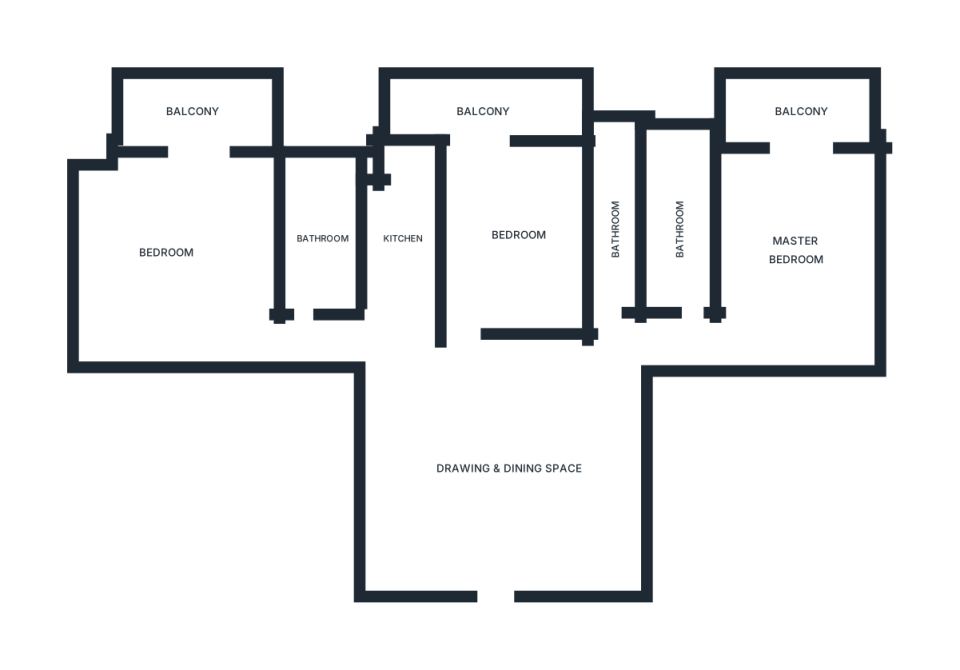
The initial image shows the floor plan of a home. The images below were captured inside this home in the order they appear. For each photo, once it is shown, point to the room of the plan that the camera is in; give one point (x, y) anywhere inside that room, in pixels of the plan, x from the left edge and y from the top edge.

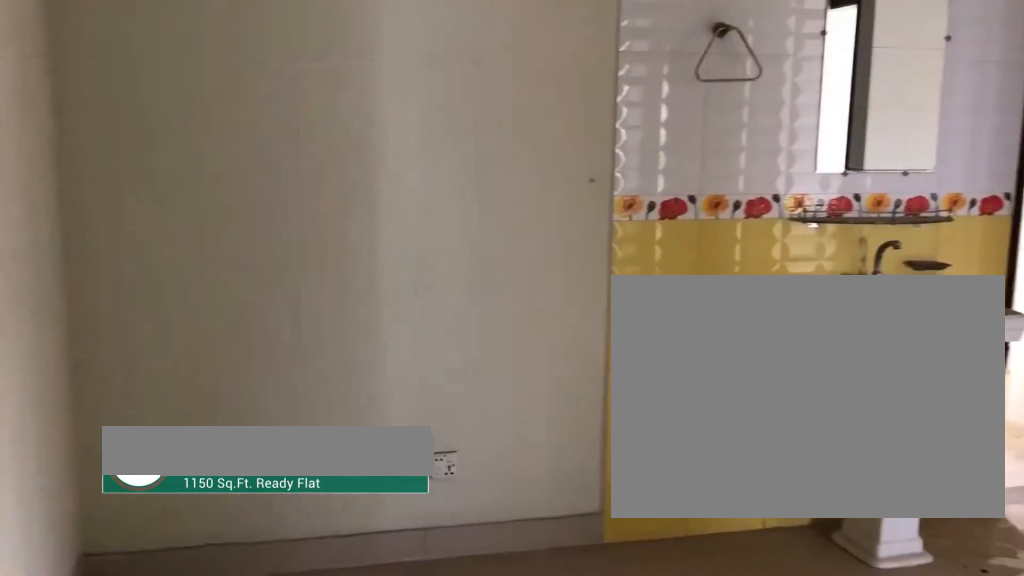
(500, 454)
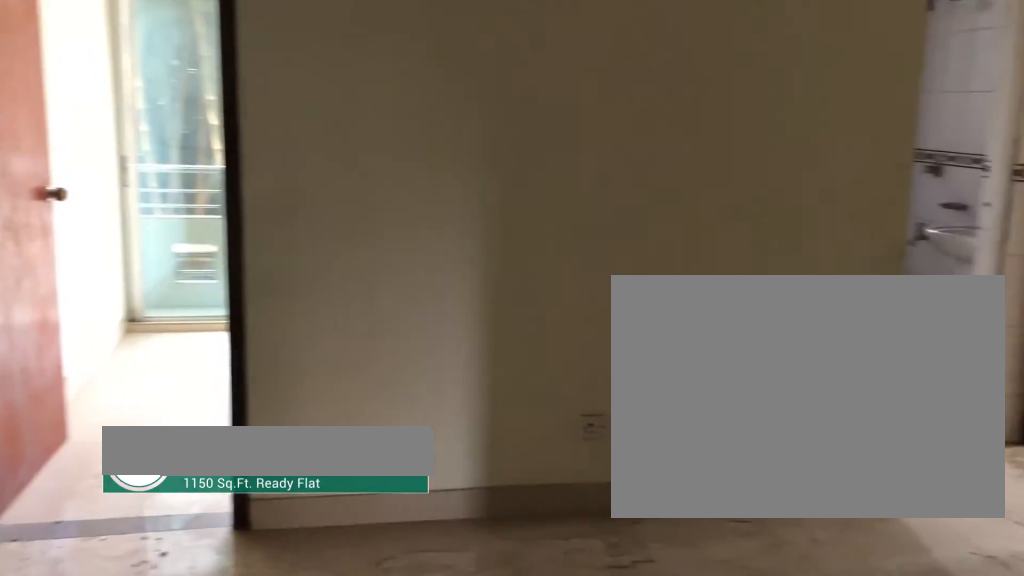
(500, 454)
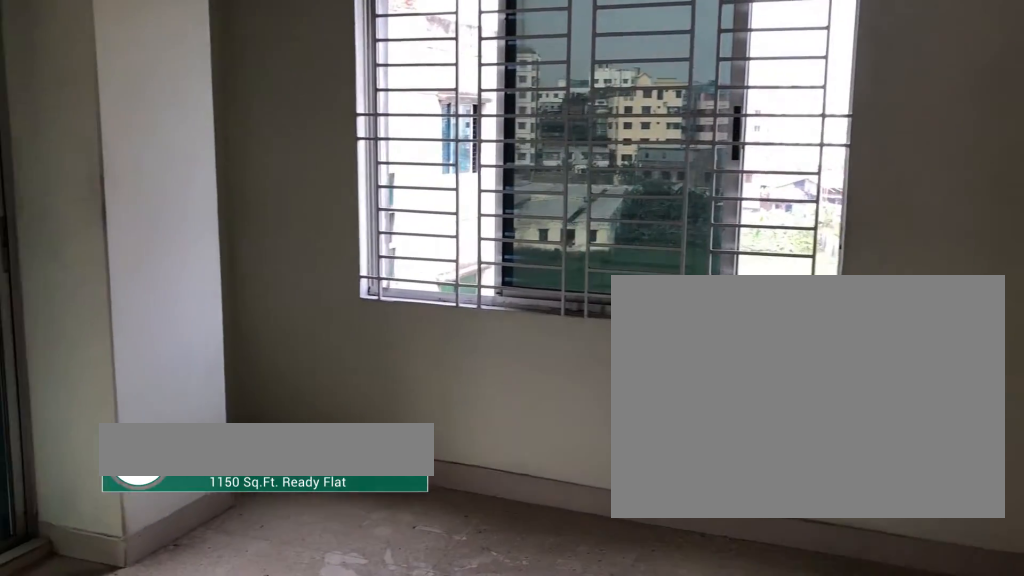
(792, 278)
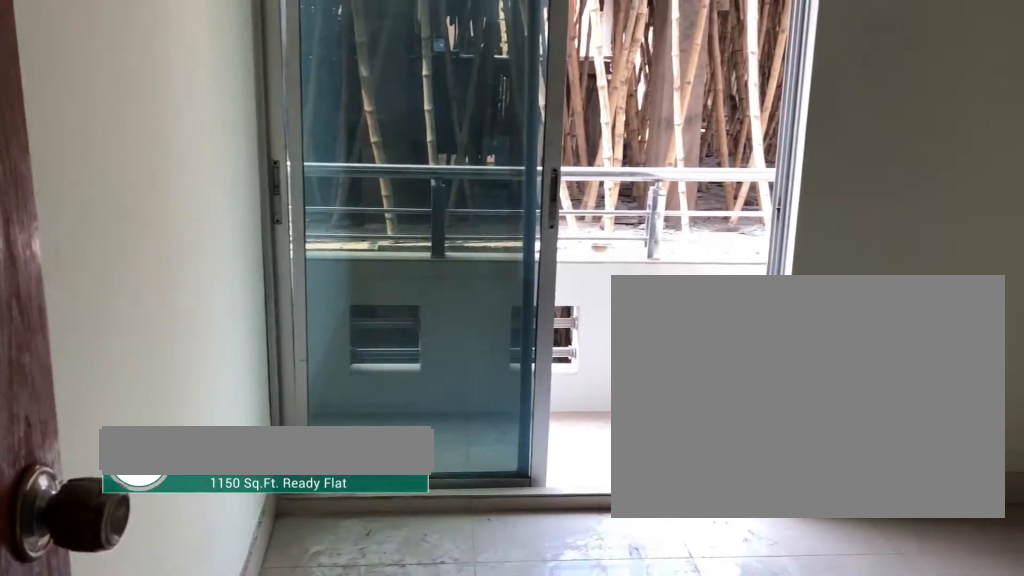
(518, 236)
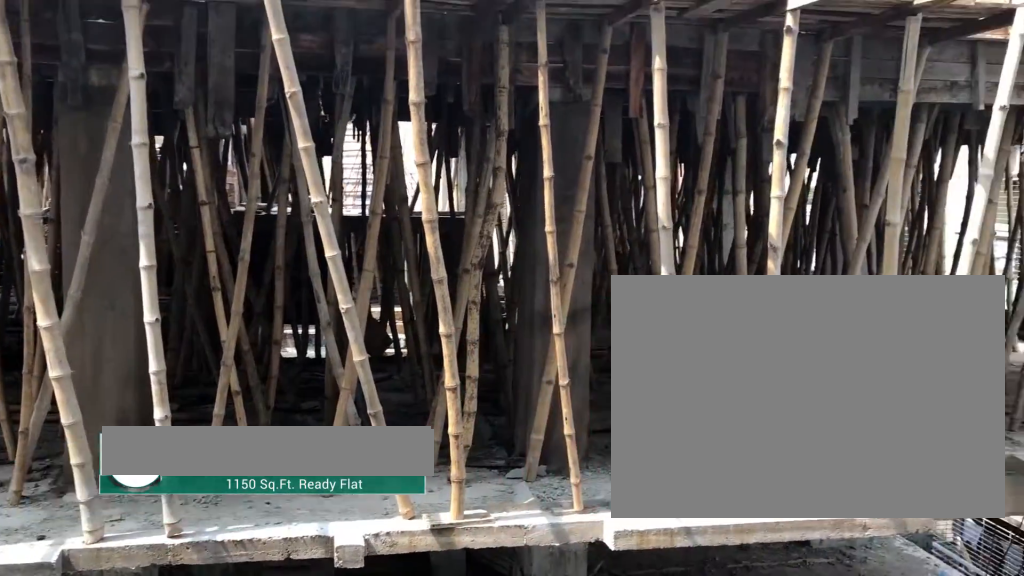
(480, 112)
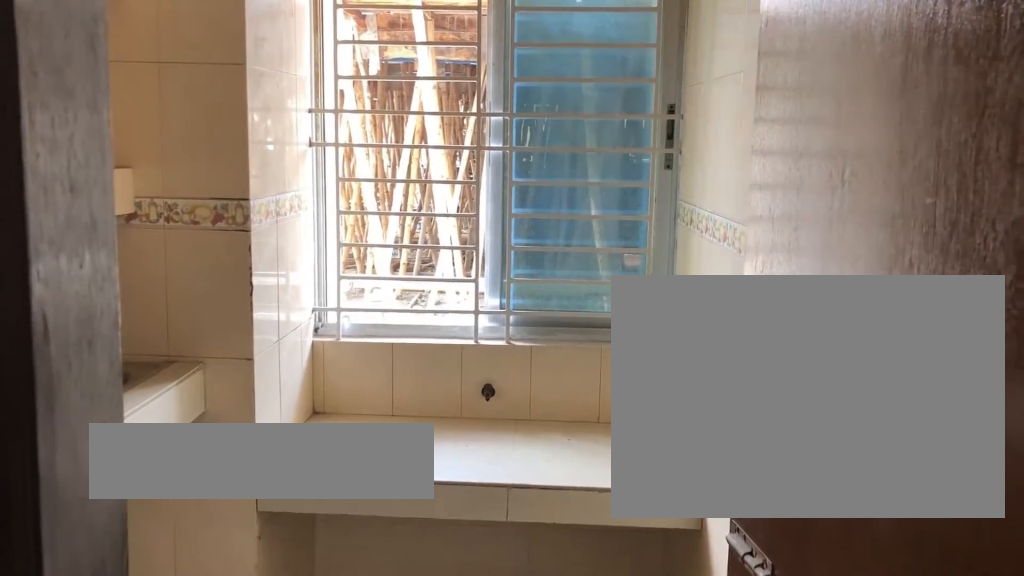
(402, 235)
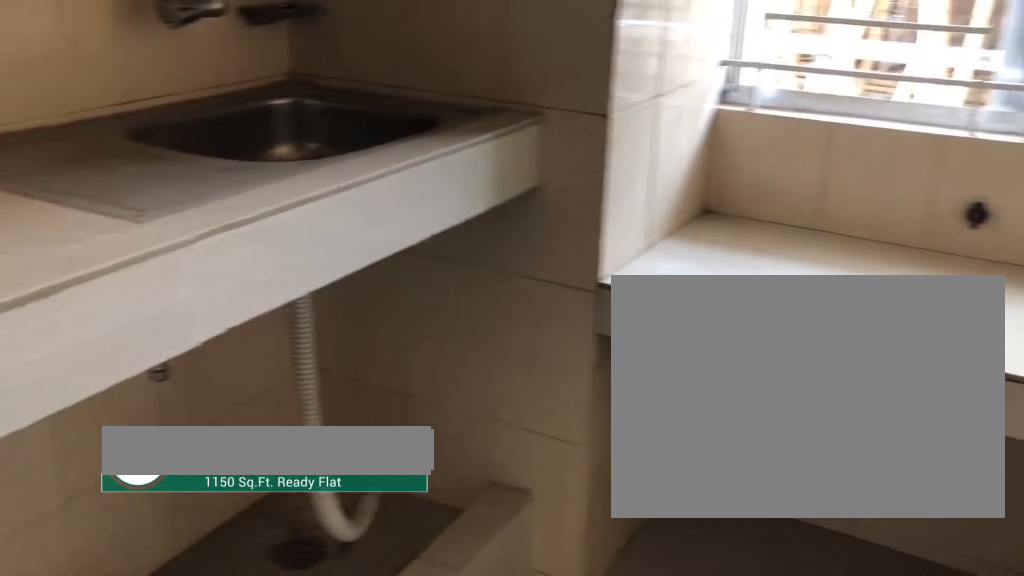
(402, 235)
